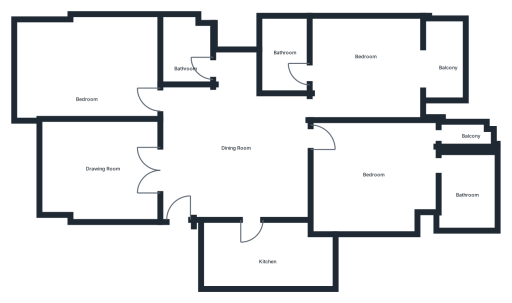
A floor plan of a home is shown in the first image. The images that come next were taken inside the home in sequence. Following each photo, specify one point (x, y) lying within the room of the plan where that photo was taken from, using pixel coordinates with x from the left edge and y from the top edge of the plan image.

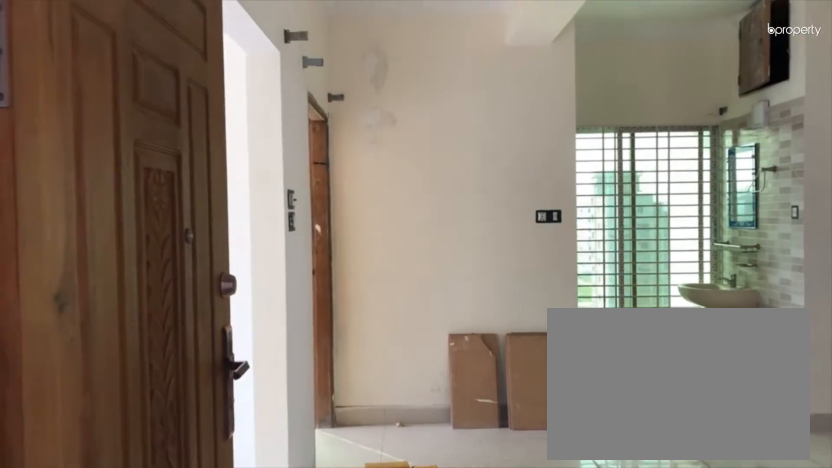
(176, 212)
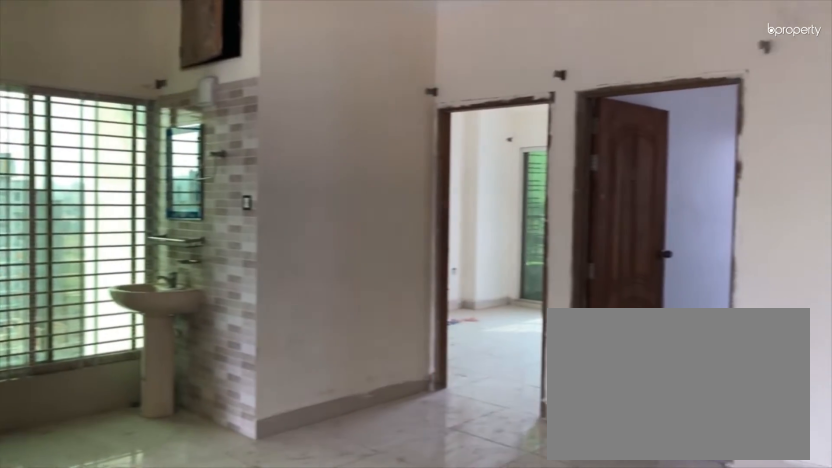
(226, 158)
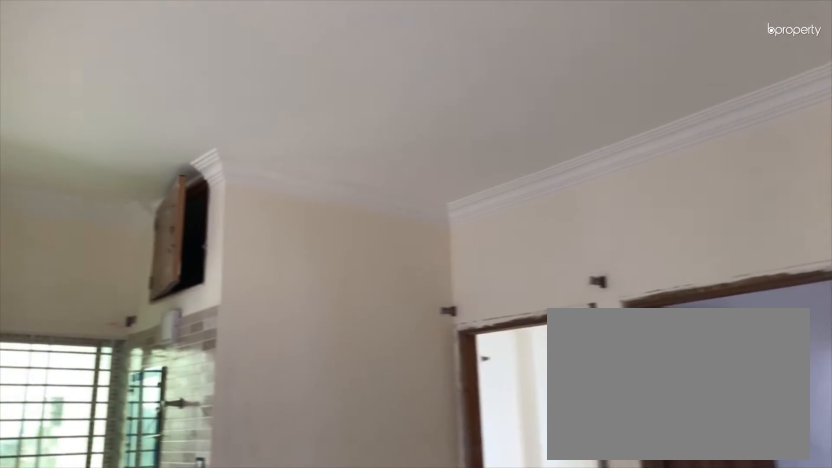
(226, 158)
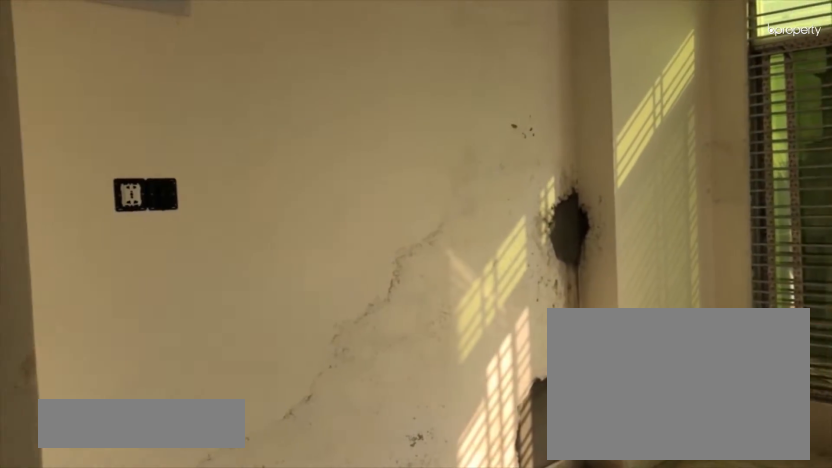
(96, 177)
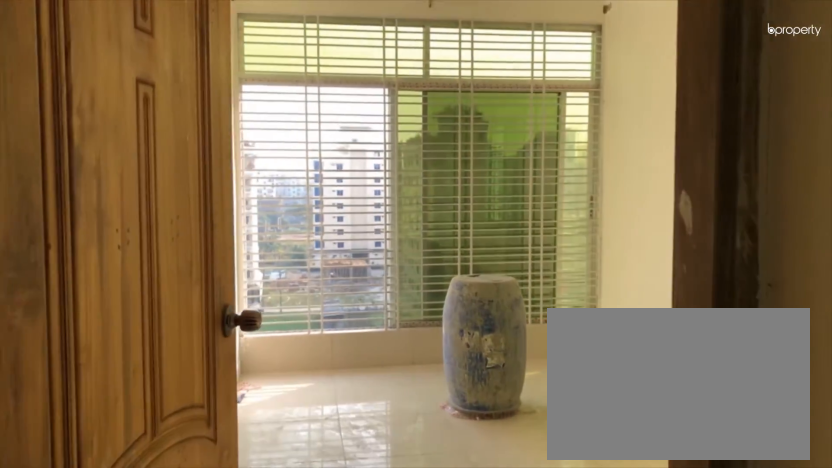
(165, 102)
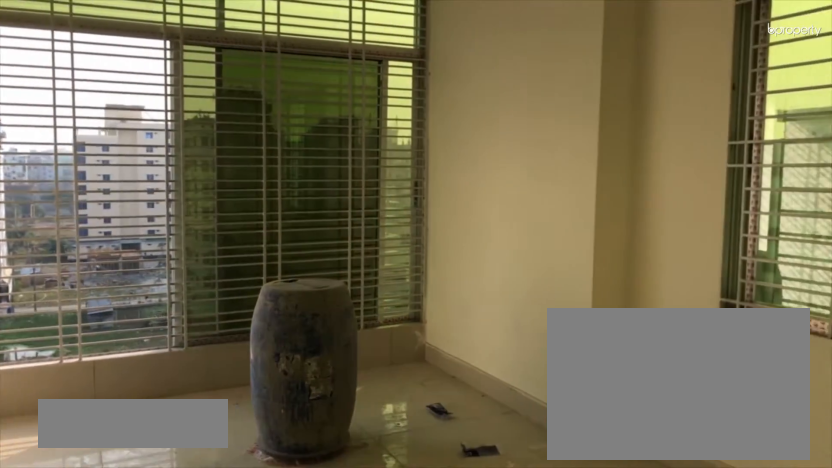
(86, 75)
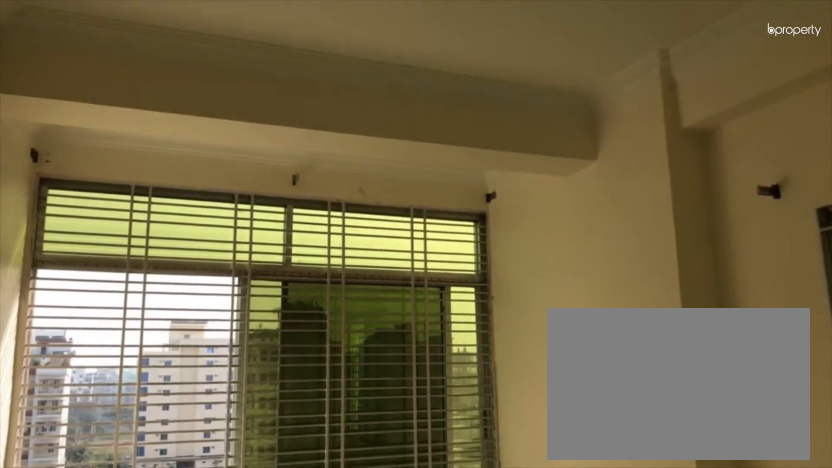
(86, 75)
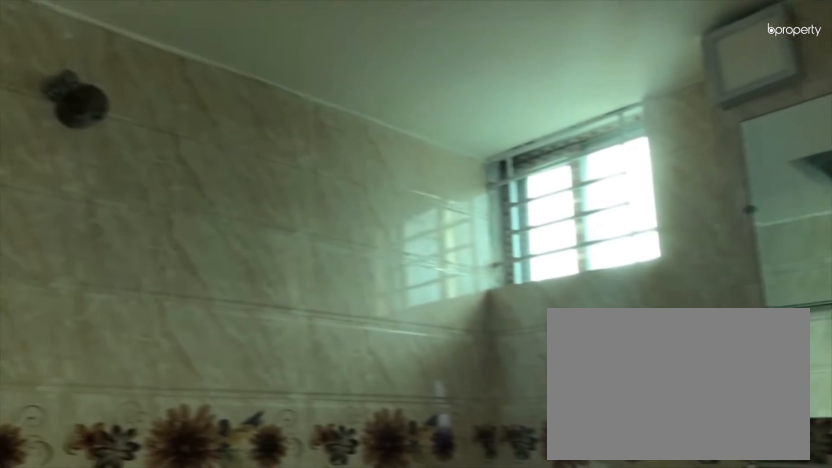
(185, 50)
